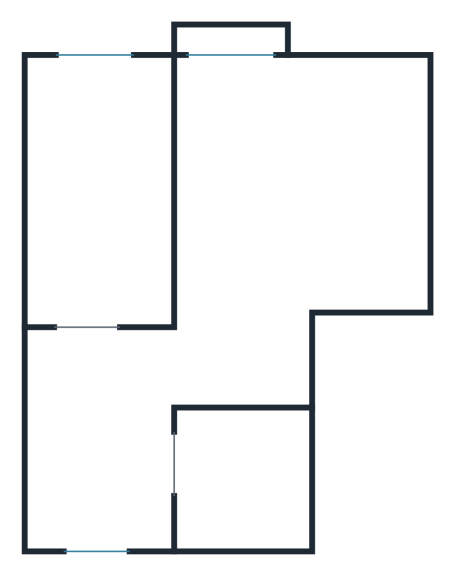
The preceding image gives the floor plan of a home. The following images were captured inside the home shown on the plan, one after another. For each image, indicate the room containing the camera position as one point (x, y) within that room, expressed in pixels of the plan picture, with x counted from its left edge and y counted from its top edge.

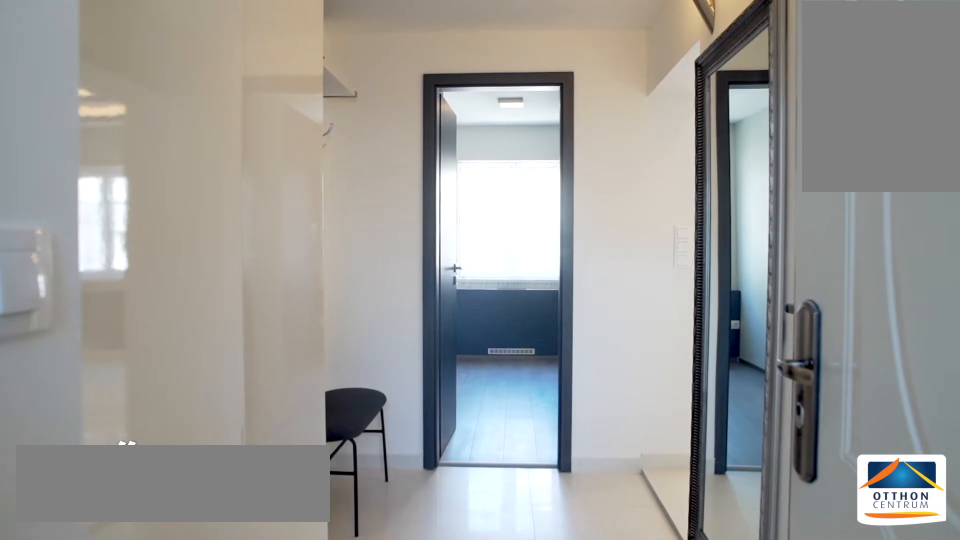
(96, 474)
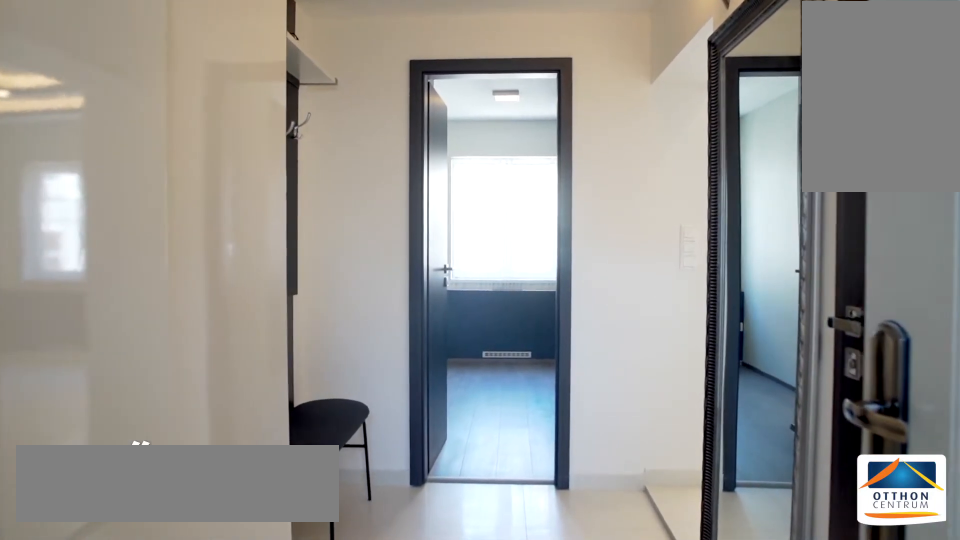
(96, 473)
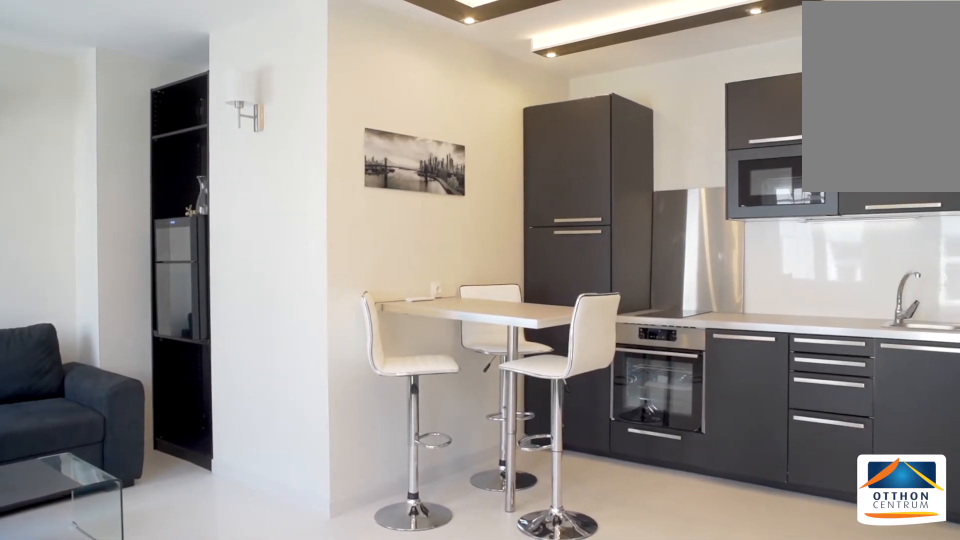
(274, 208)
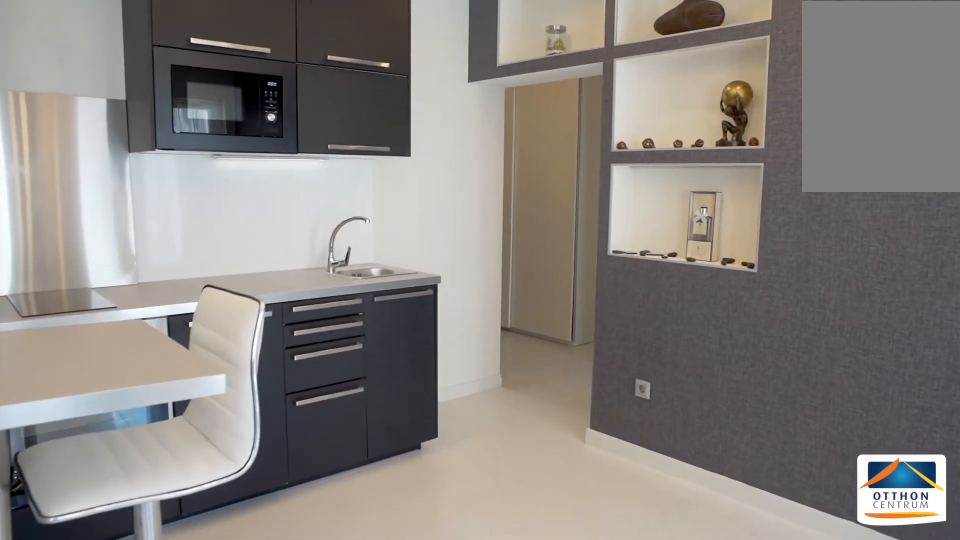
(273, 209)
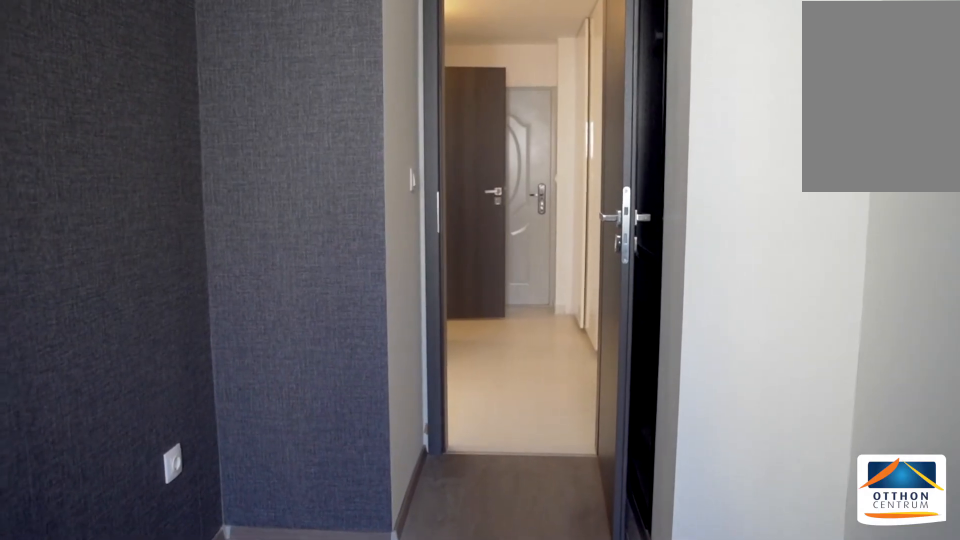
(98, 201)
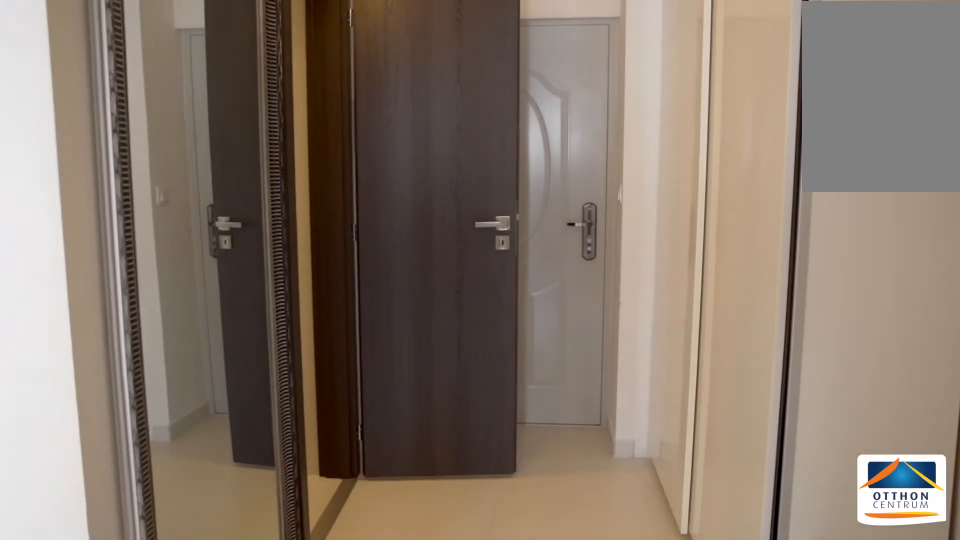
(99, 439)
